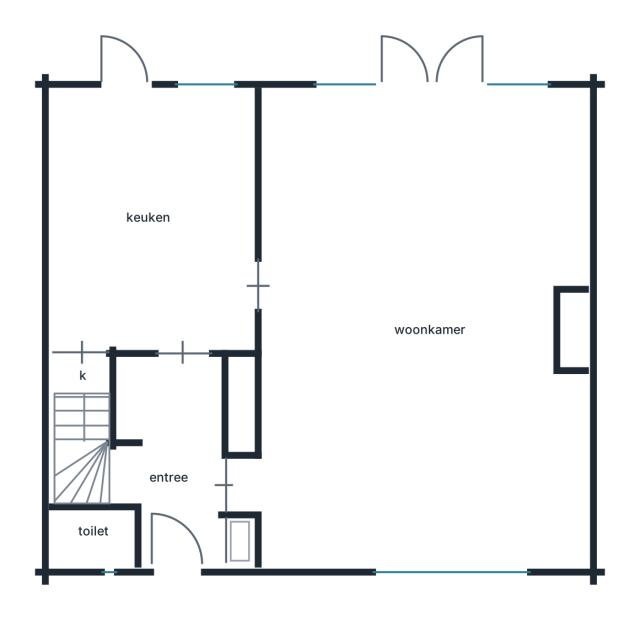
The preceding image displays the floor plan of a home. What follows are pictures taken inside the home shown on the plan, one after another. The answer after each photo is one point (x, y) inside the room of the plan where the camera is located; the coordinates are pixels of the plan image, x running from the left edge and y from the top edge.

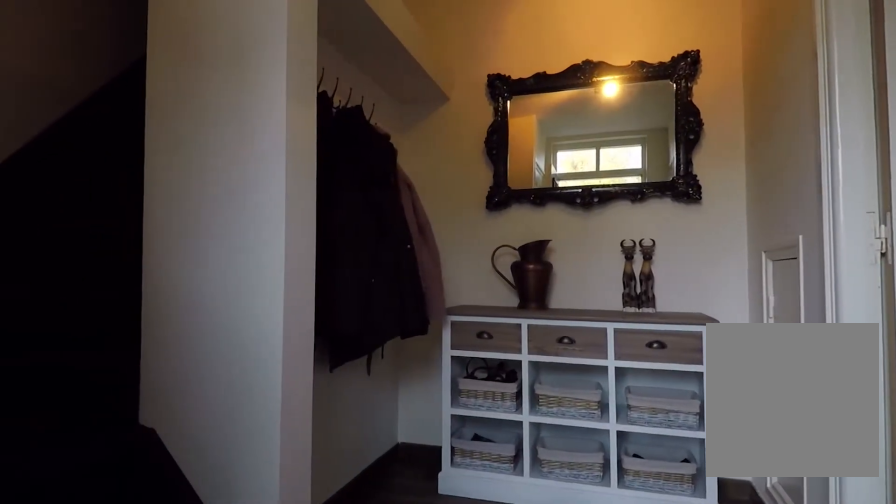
(172, 459)
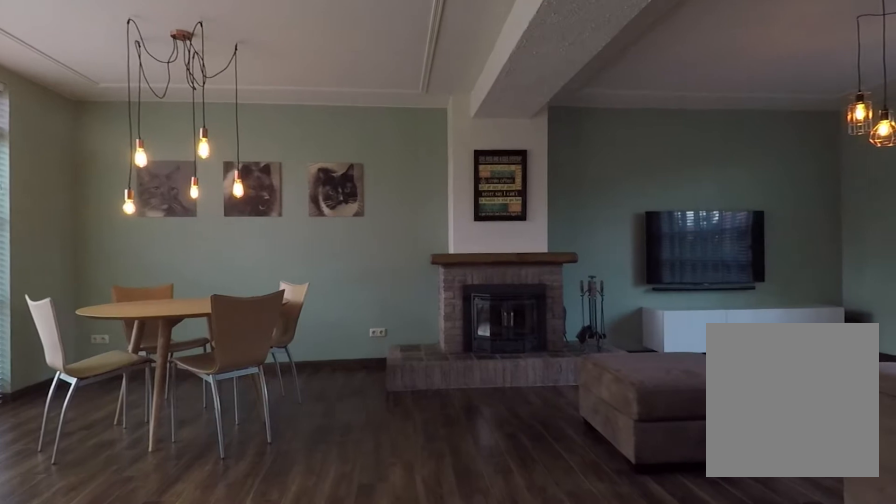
(425, 150)
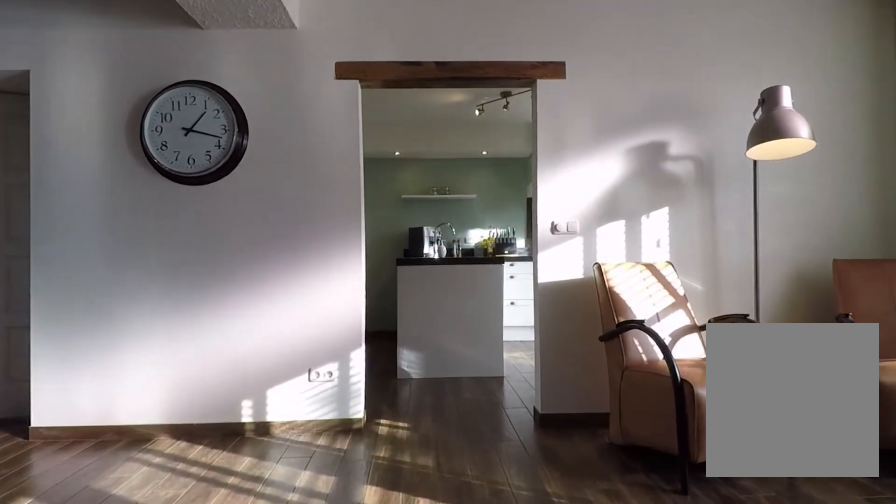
(425, 150)
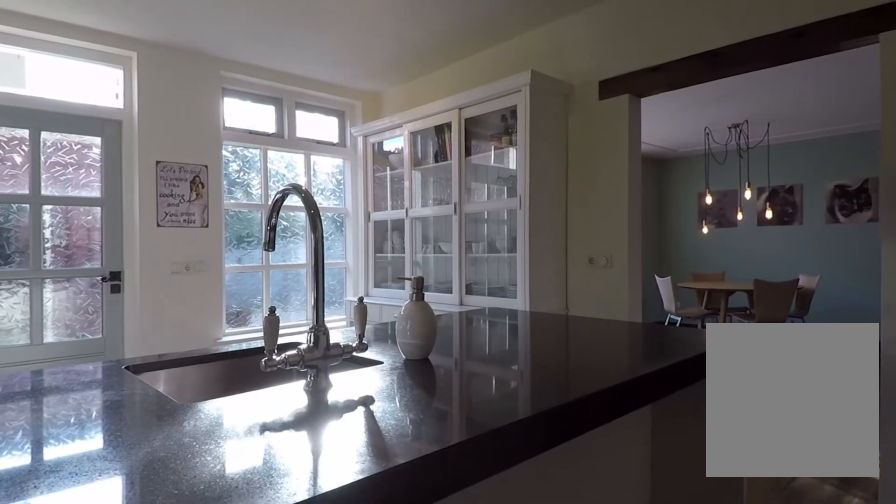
(155, 189)
